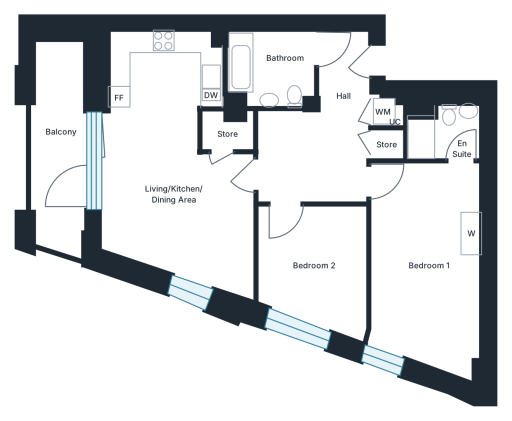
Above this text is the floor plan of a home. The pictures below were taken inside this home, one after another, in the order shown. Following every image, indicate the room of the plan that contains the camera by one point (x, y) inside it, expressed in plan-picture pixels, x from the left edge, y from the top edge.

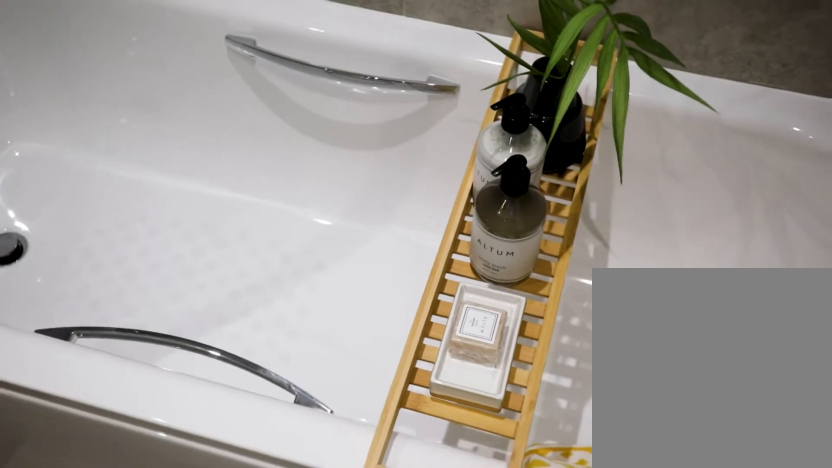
(272, 66)
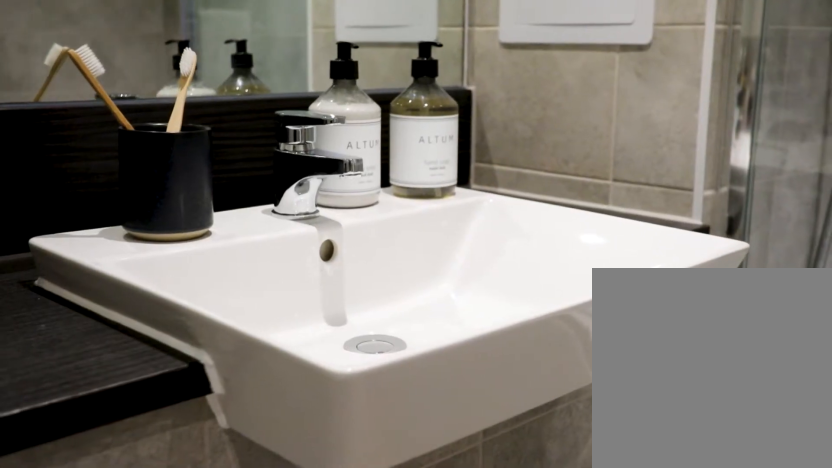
(272, 65)
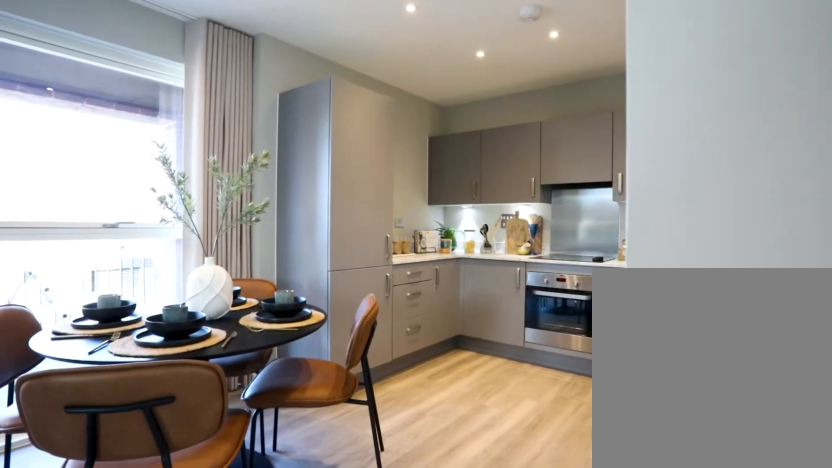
(175, 162)
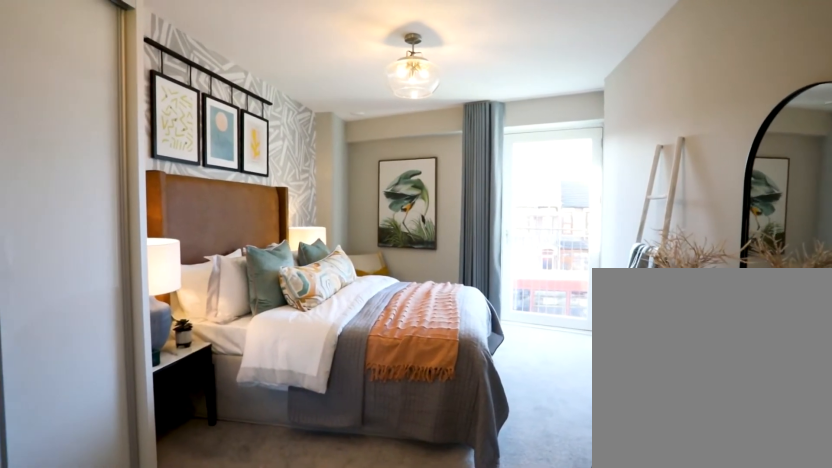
(430, 246)
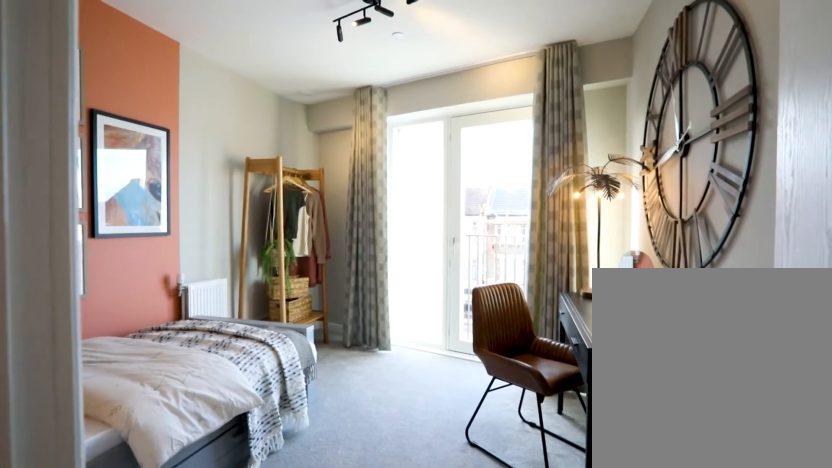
(315, 267)
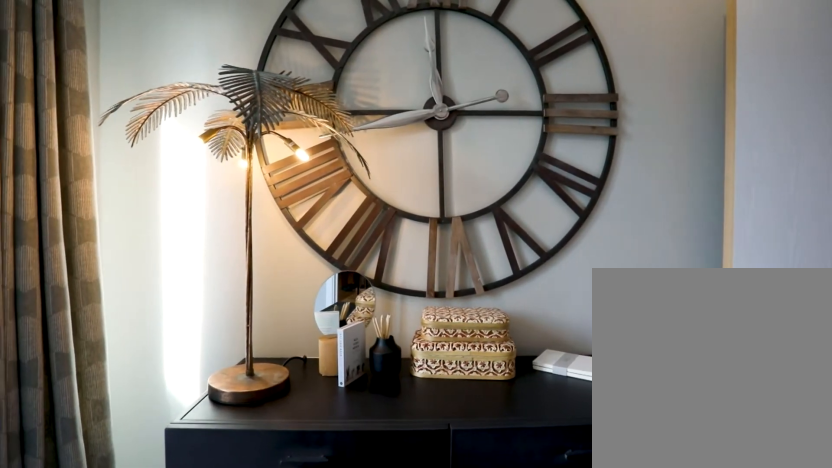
(315, 267)
